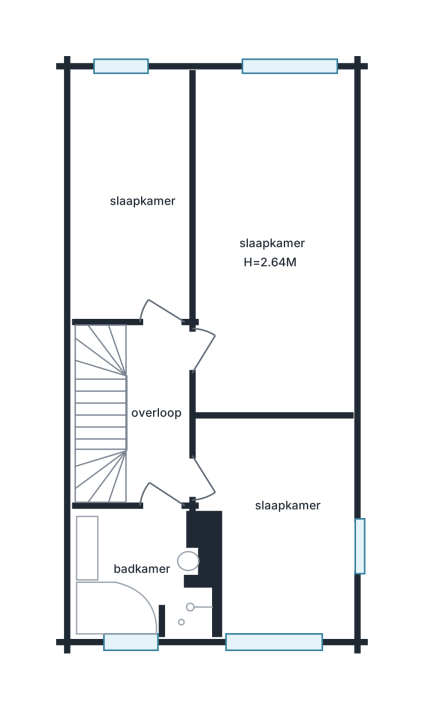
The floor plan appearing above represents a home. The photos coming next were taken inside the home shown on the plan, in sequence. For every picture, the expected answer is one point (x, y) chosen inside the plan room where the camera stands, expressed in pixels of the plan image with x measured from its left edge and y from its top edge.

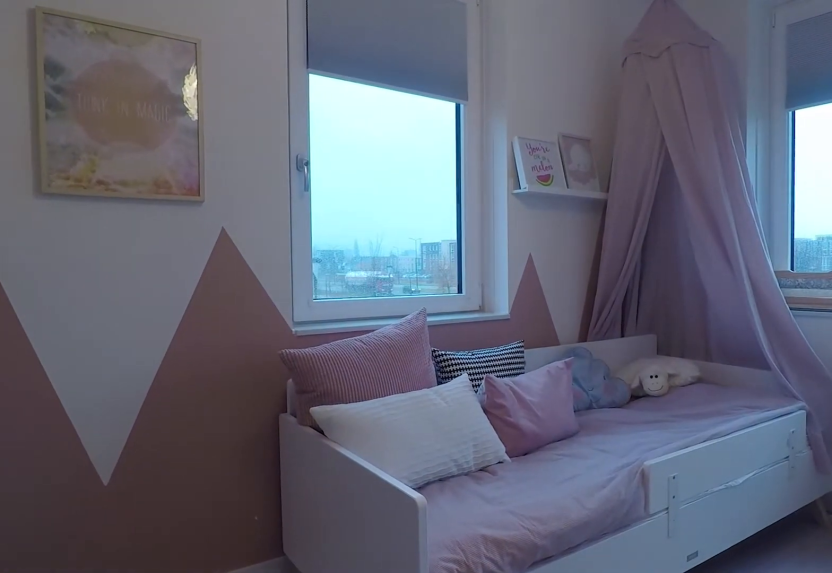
(279, 533)
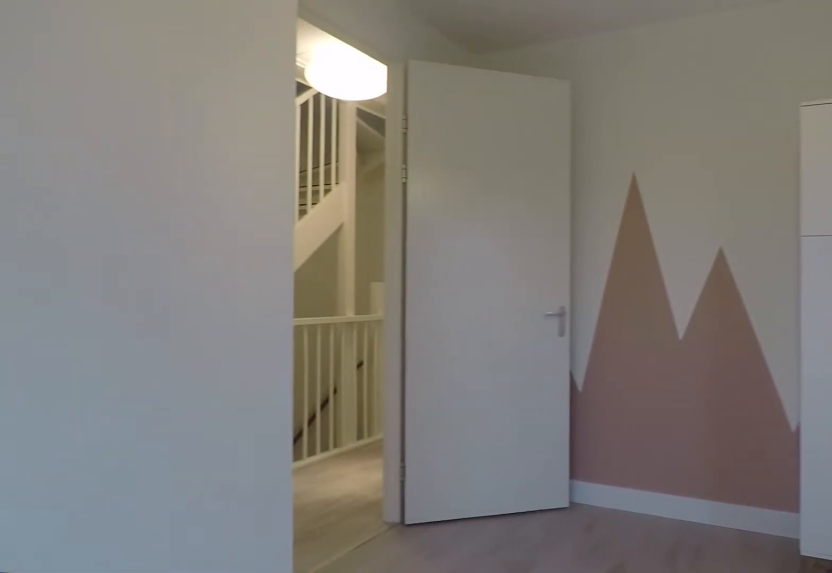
(279, 533)
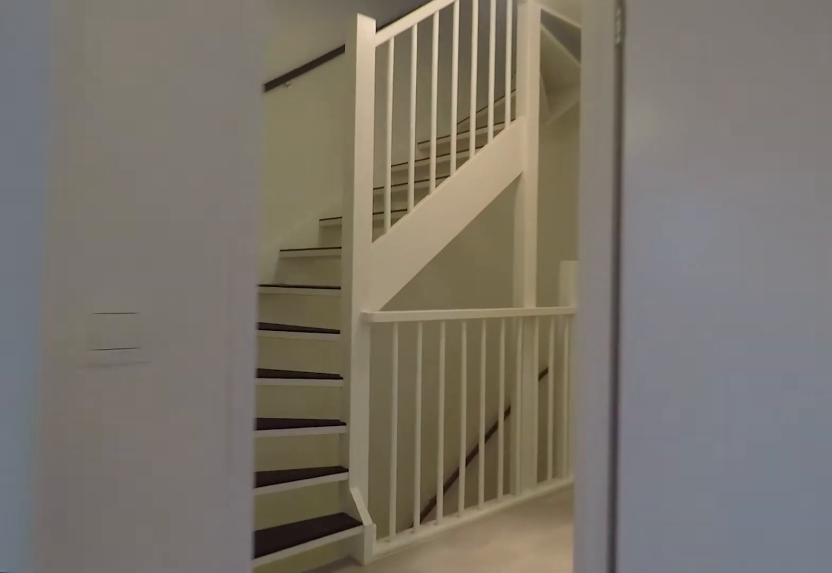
(279, 533)
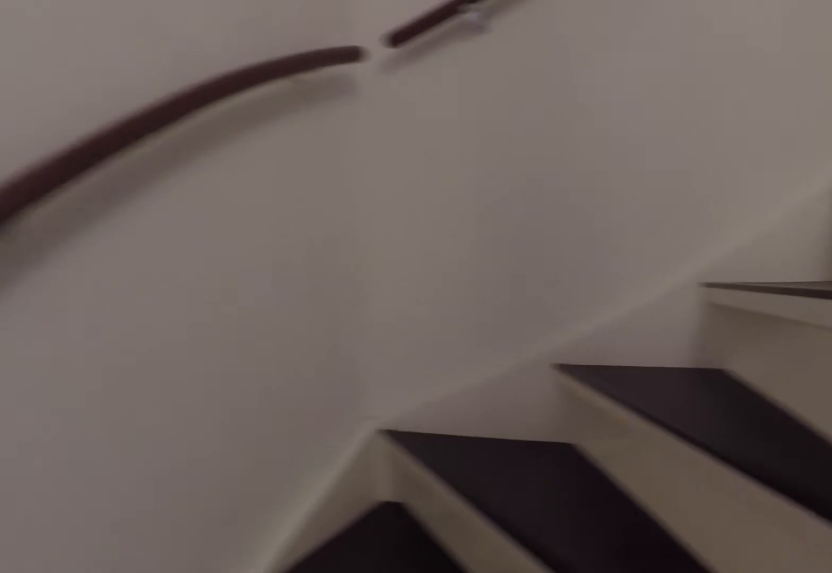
(157, 414)
